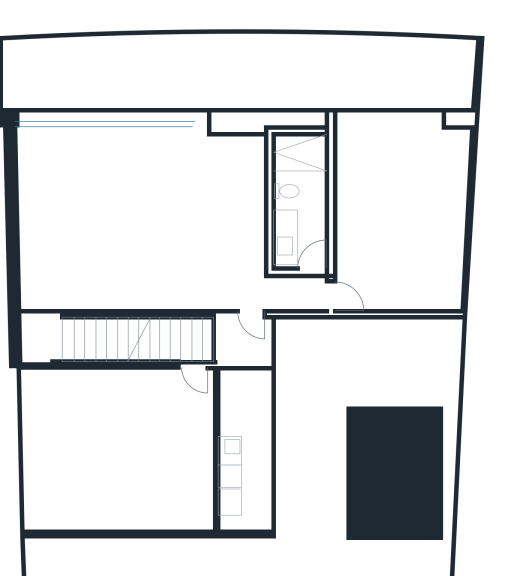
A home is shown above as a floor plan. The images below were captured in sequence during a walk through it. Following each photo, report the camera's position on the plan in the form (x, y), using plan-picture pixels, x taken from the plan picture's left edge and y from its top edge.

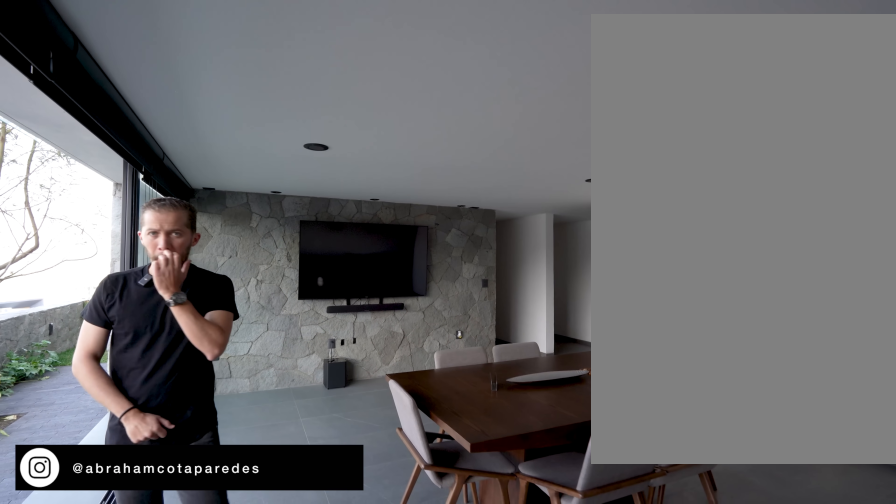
(129, 113)
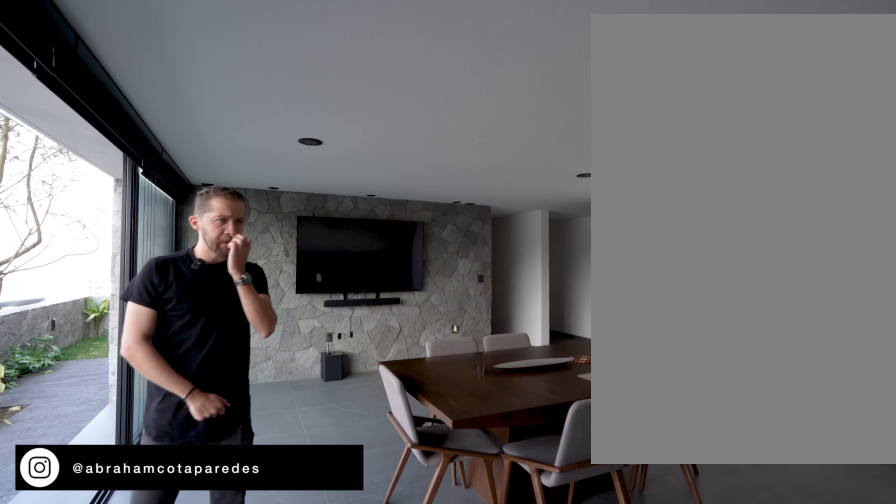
(128, 117)
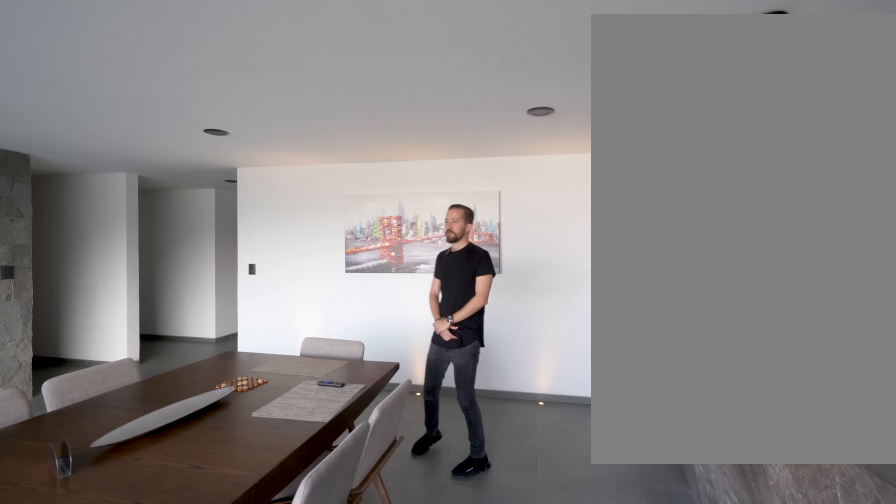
(95, 164)
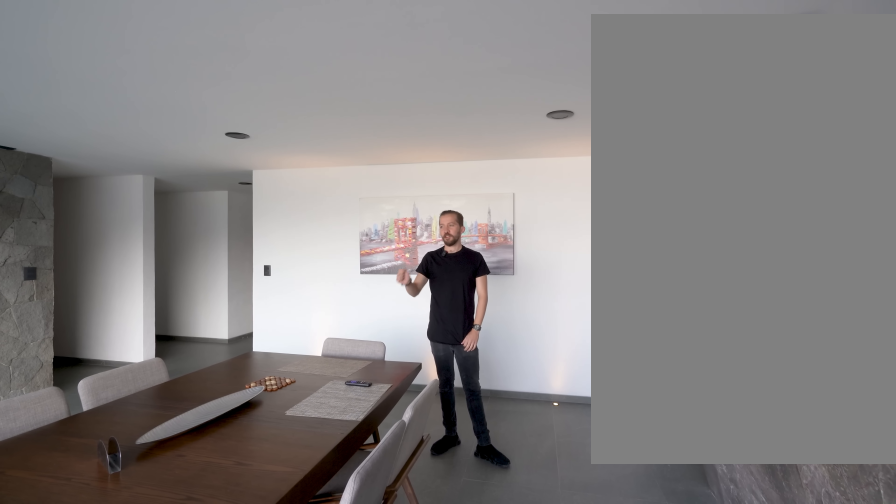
(98, 169)
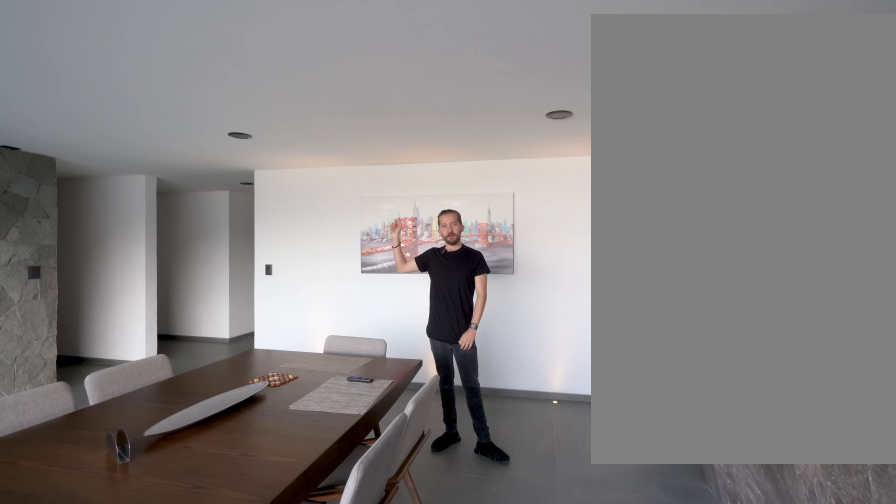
(98, 168)
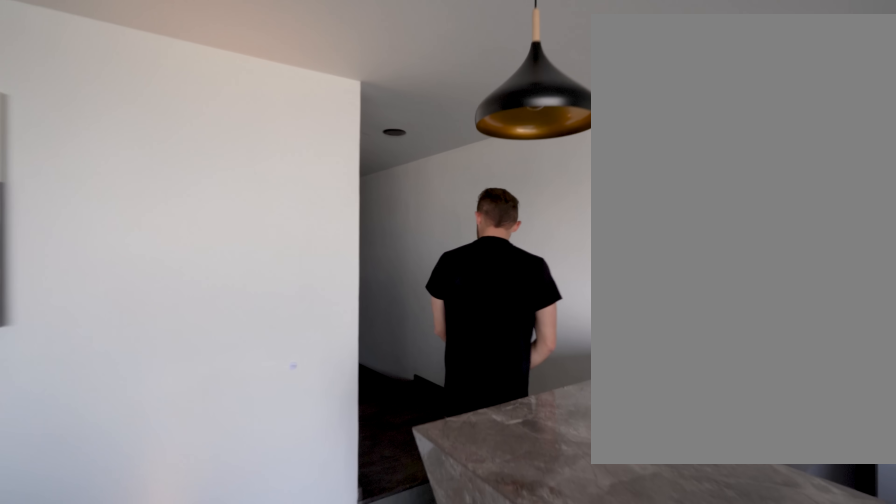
(103, 198)
